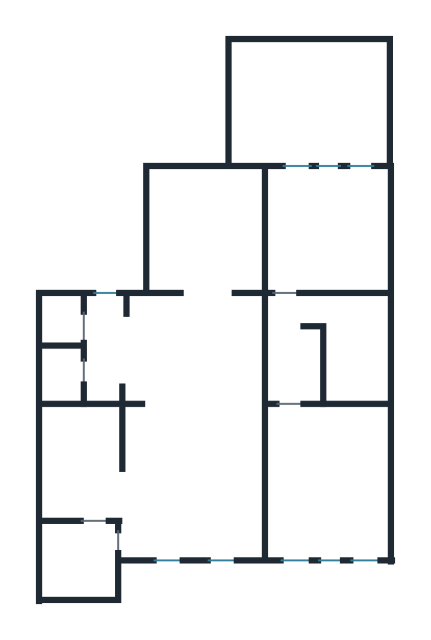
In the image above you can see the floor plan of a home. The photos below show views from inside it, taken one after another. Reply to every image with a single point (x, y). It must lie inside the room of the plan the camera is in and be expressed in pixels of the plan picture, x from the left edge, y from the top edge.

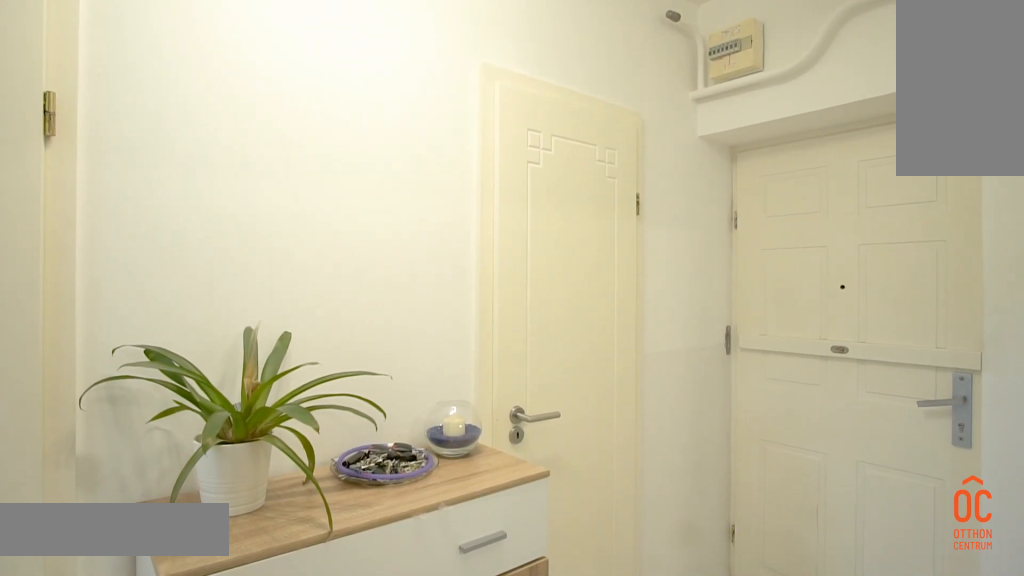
(107, 349)
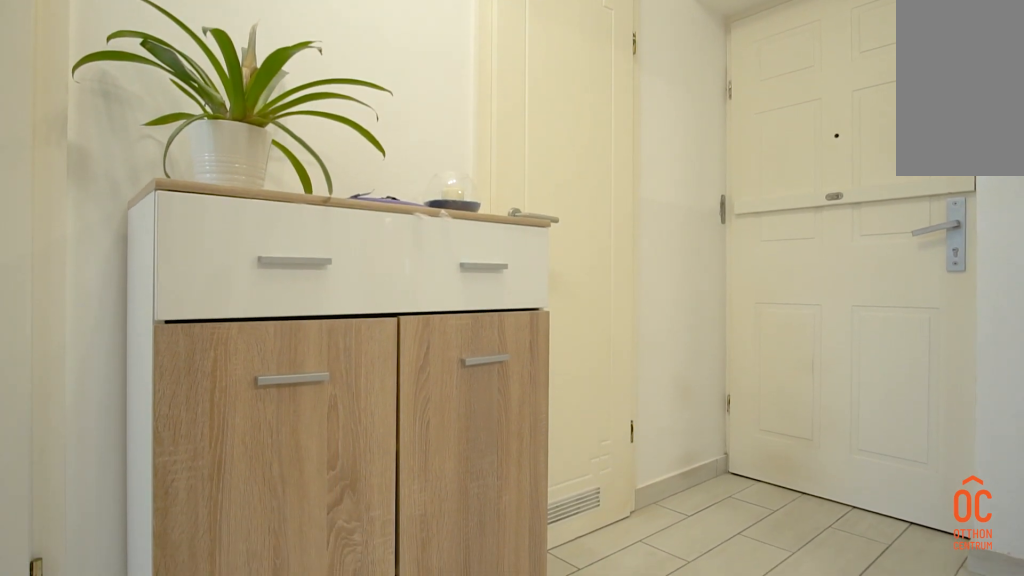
(107, 349)
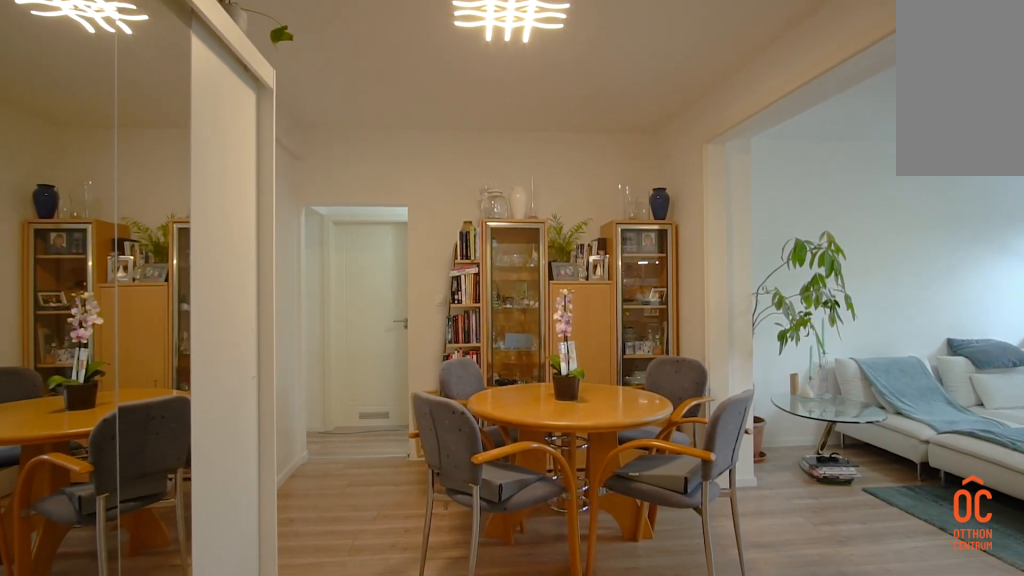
(211, 430)
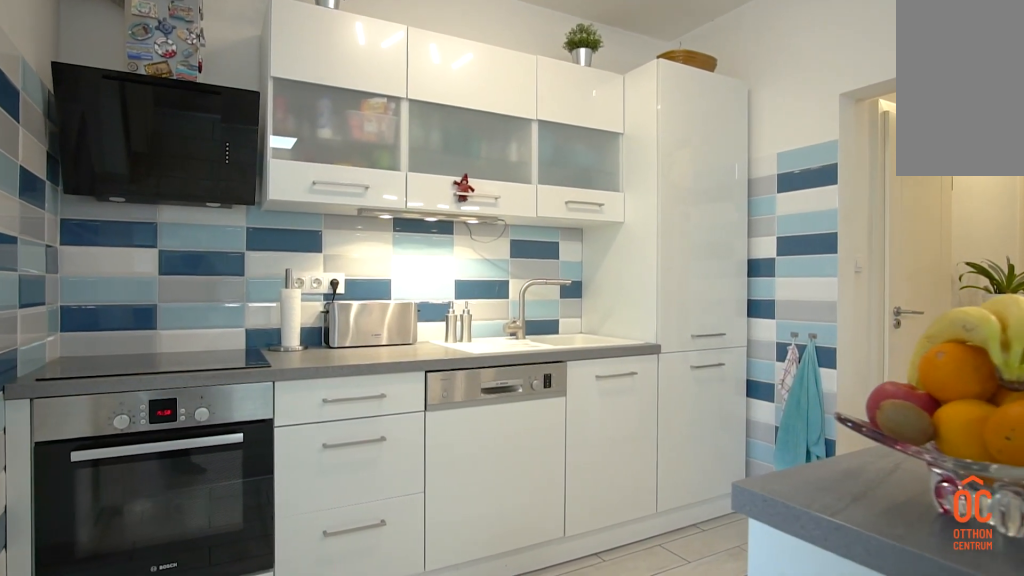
(82, 465)
